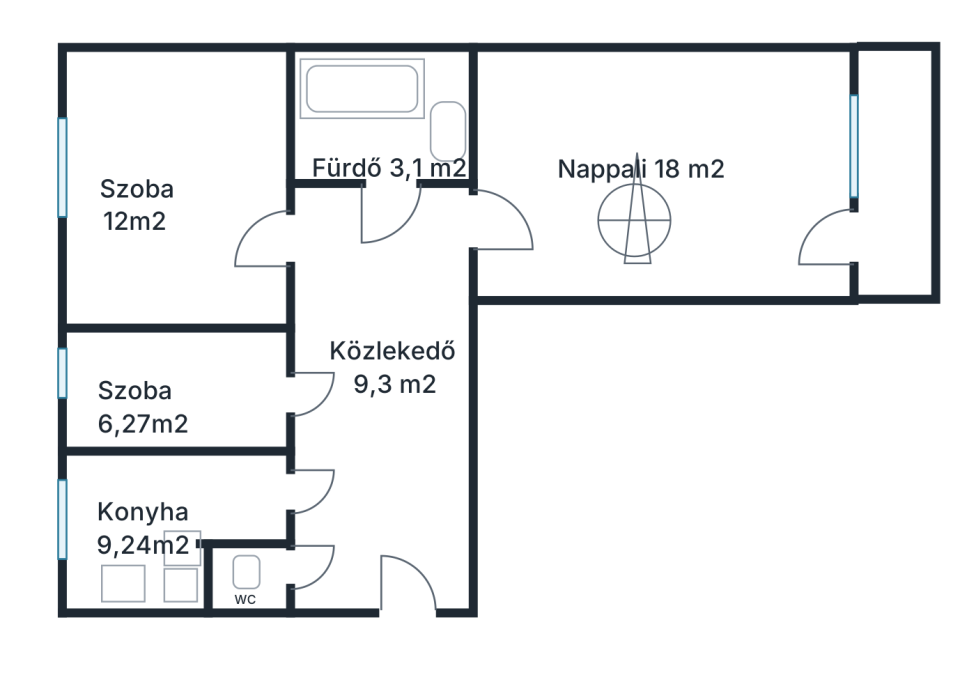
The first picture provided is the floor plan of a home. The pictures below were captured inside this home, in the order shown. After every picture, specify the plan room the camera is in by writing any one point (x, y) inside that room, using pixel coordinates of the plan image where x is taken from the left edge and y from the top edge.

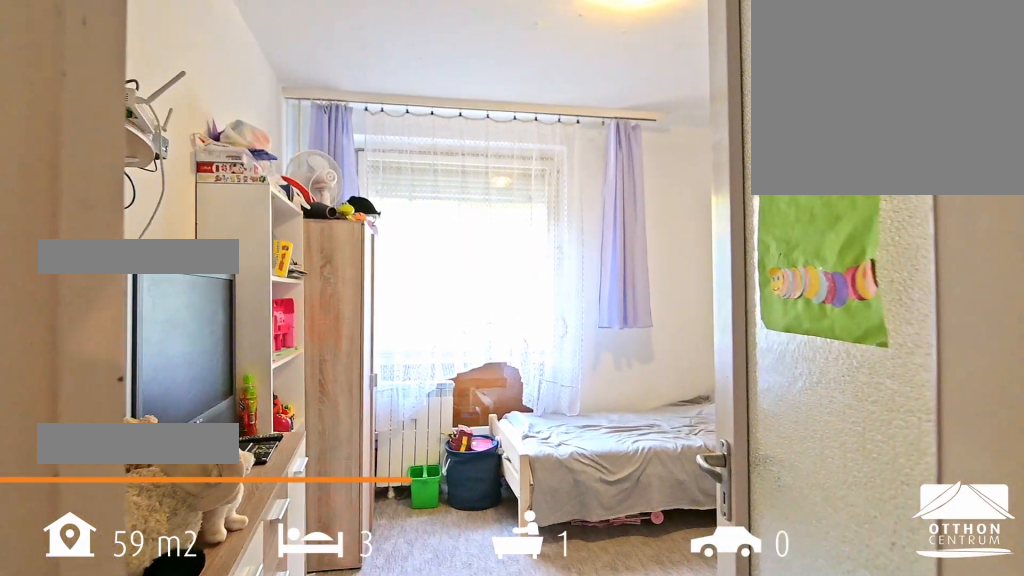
(147, 209)
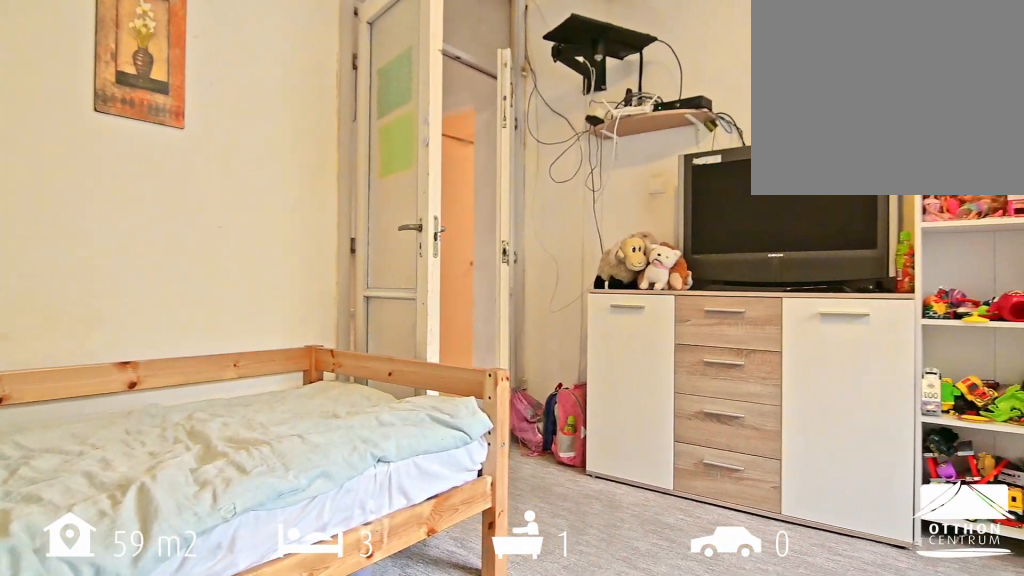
(147, 209)
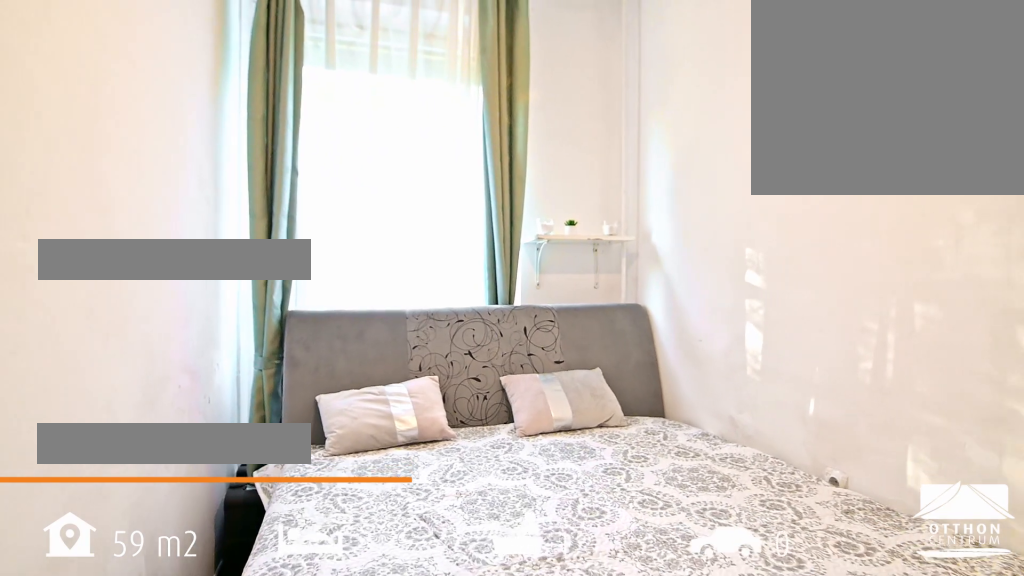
(181, 391)
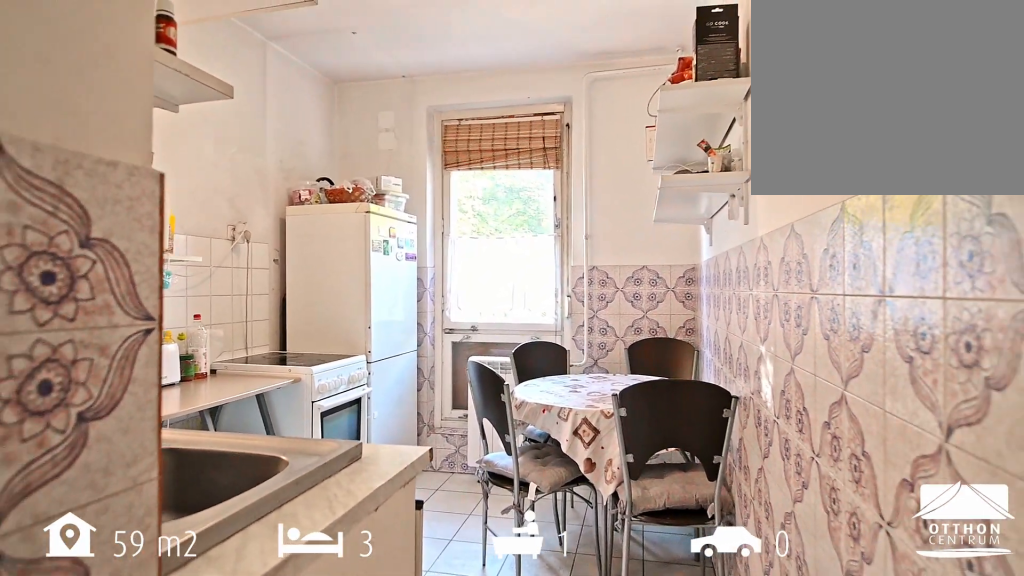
(160, 525)
